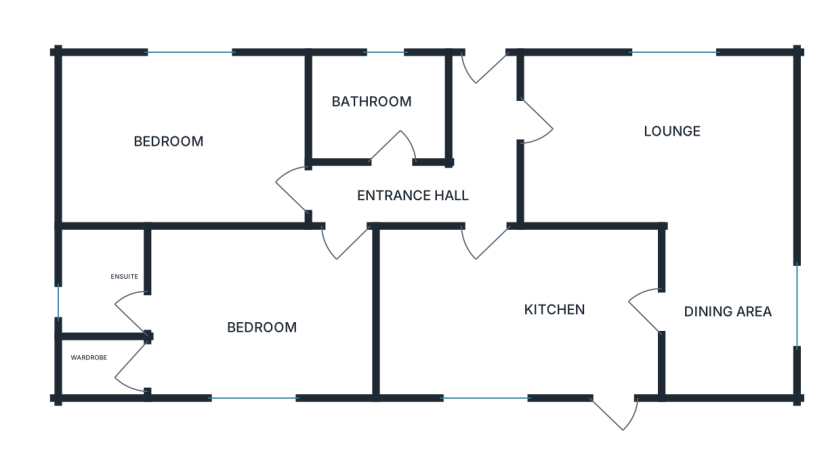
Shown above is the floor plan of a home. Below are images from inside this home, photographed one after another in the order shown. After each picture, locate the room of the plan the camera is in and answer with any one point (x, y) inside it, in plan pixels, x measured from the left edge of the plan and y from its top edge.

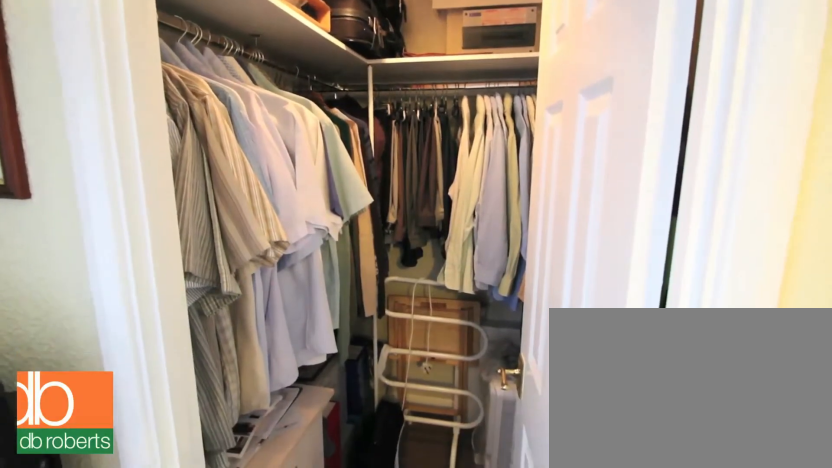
(224, 314)
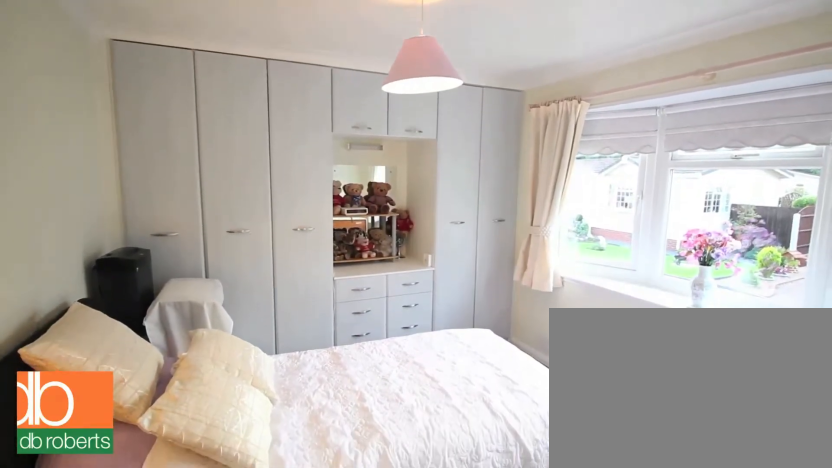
(181, 139)
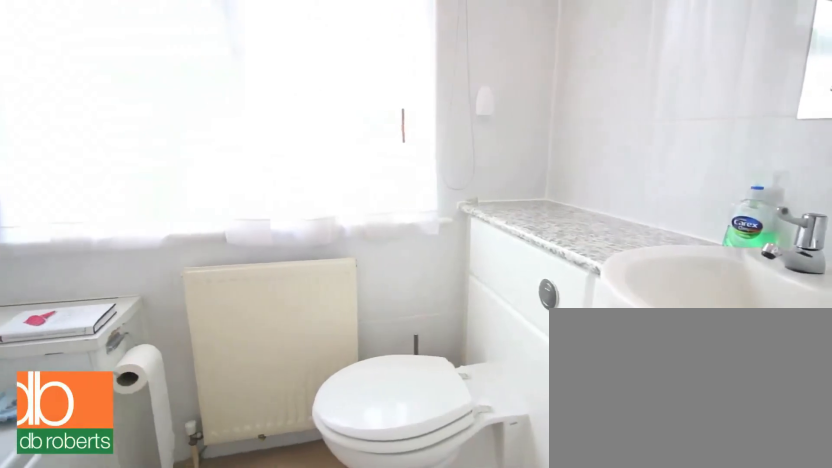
(378, 104)
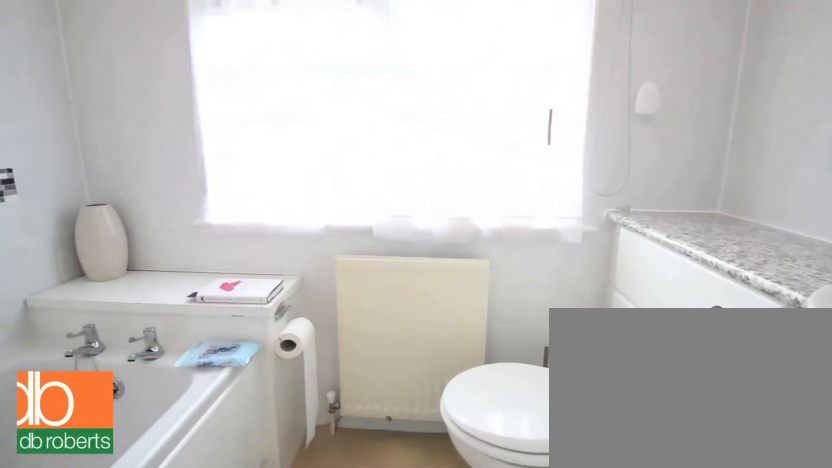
(378, 104)
